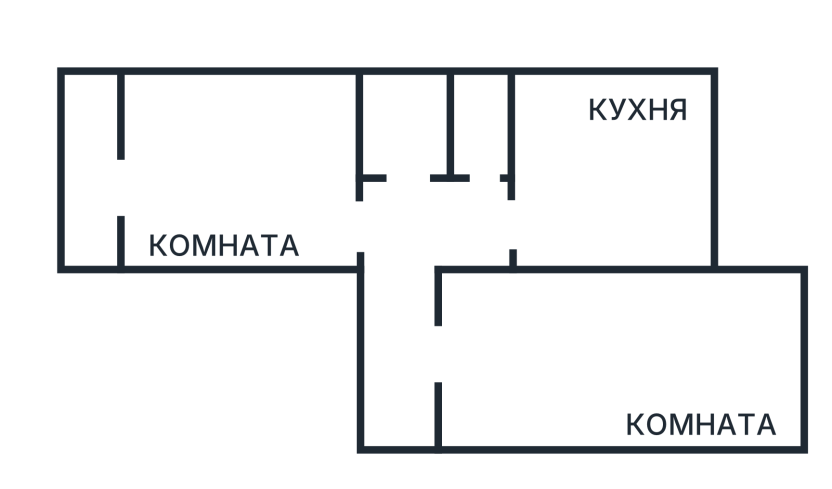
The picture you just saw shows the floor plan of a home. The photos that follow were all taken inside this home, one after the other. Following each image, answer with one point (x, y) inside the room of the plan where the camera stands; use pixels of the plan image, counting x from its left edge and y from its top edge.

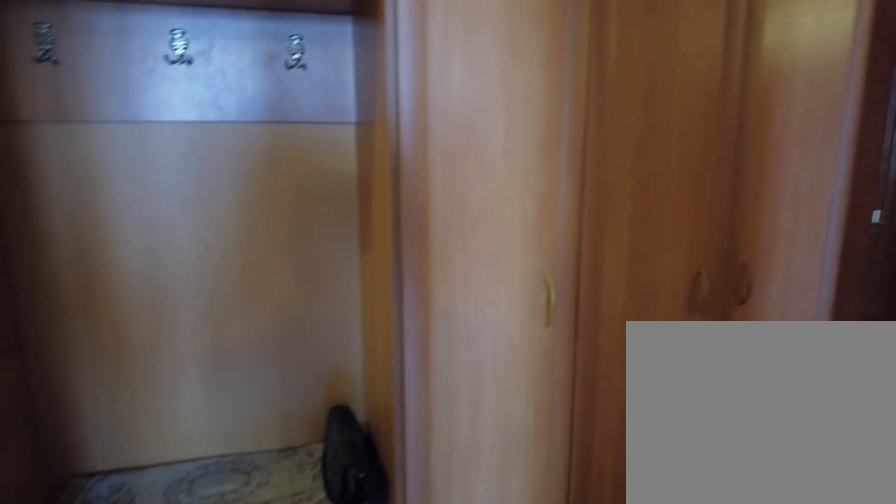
(410, 413)
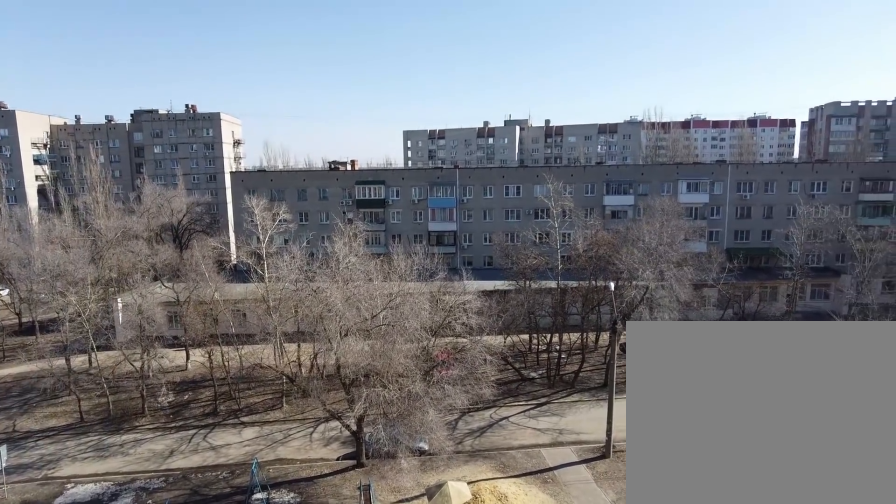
(543, 391)
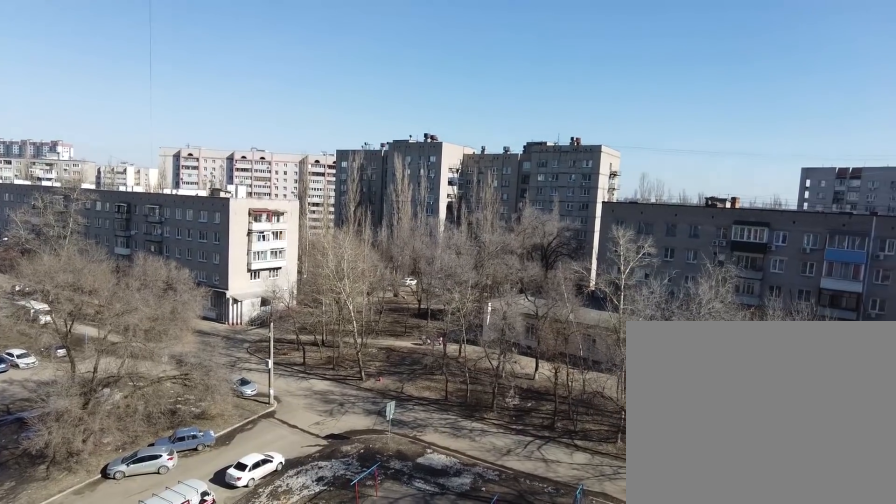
(543, 391)
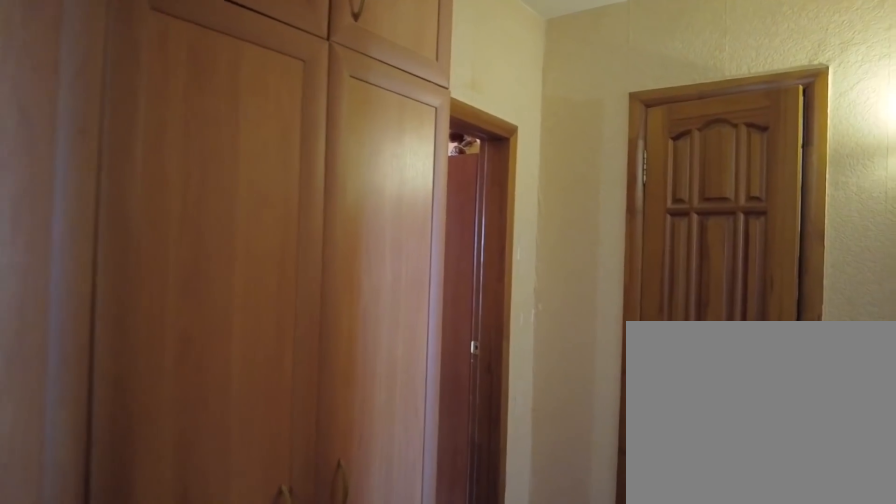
(444, 369)
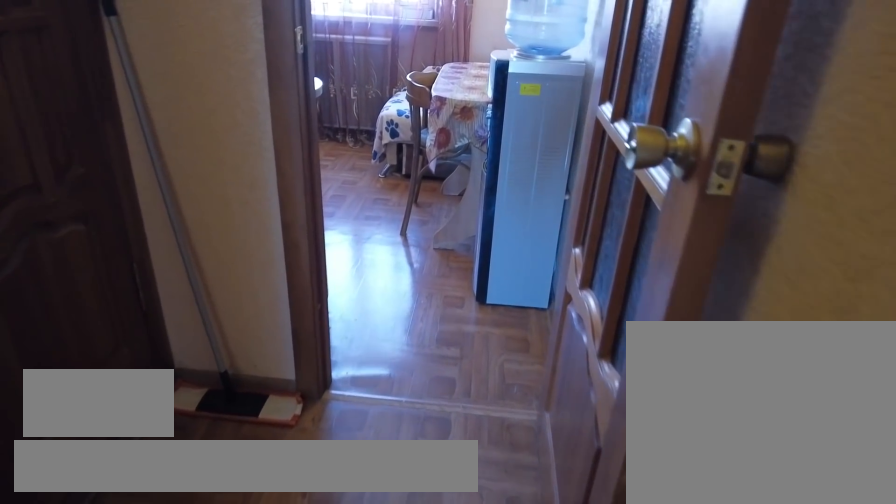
(408, 293)
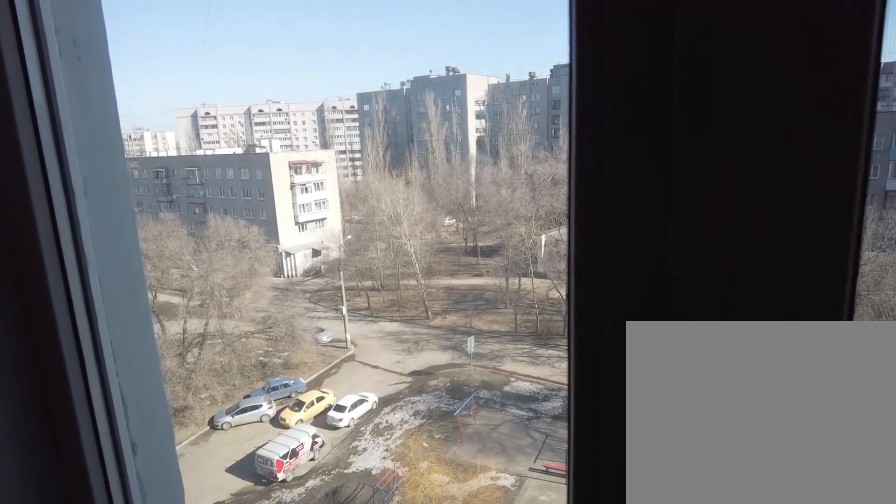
(560, 228)
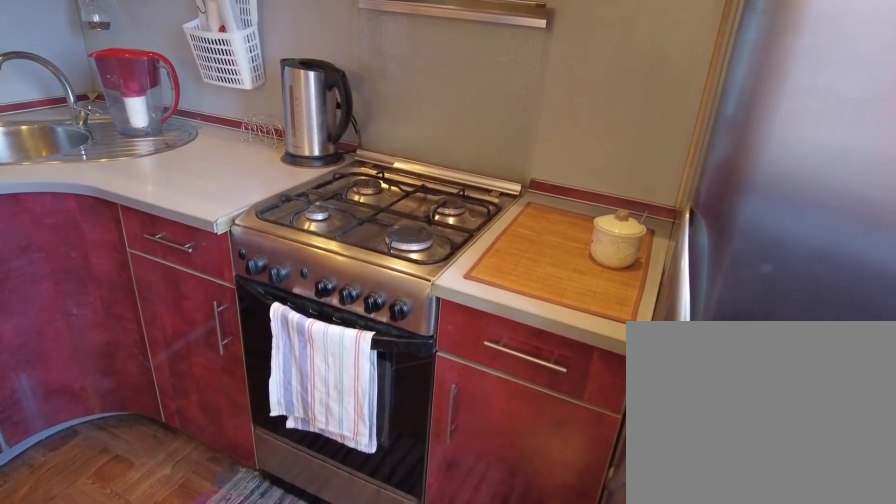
(561, 228)
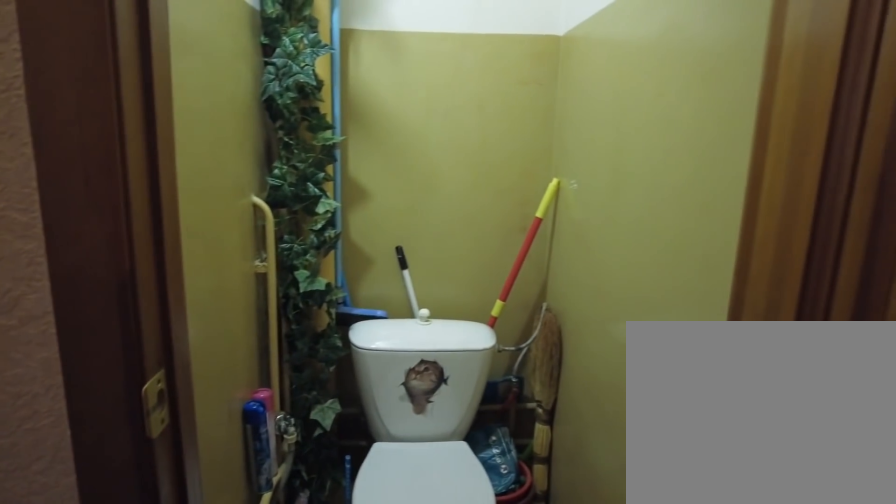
(483, 225)
